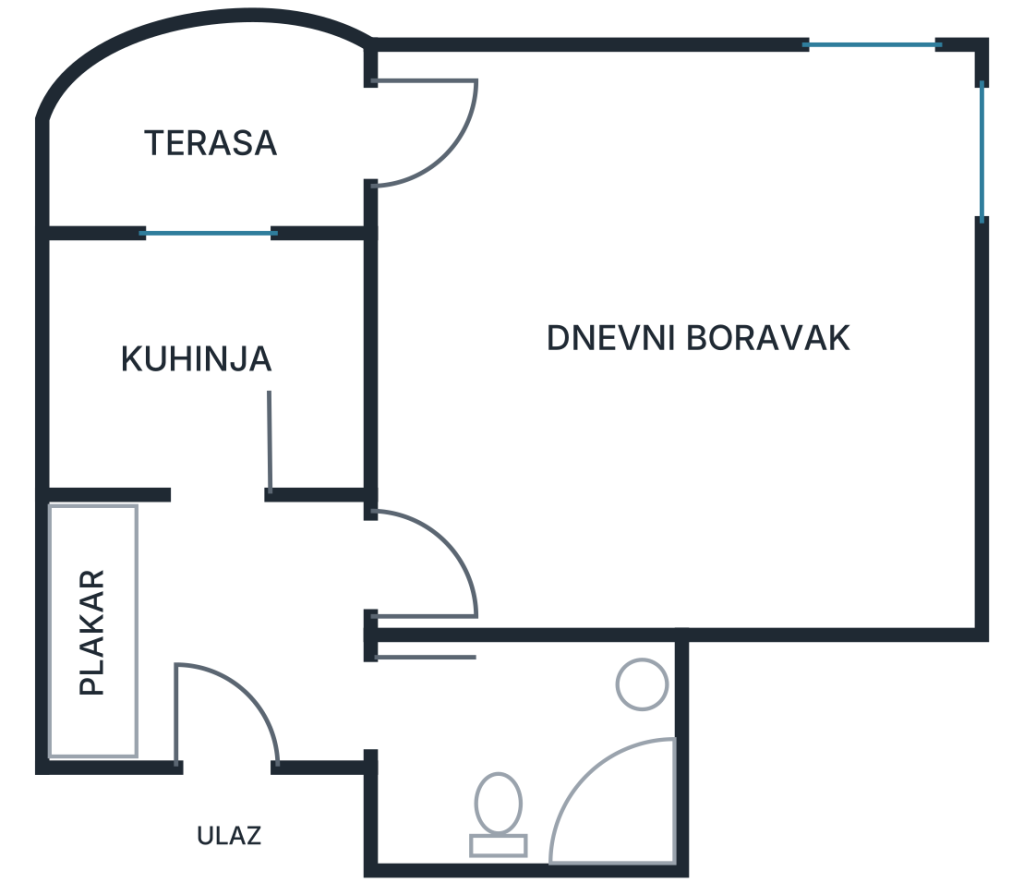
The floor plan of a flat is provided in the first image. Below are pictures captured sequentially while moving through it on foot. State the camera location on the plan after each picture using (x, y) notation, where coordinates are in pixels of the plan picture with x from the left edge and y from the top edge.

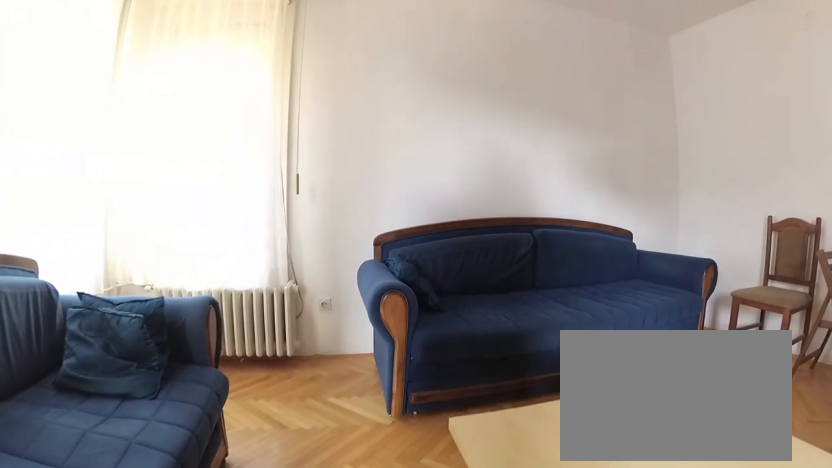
(576, 261)
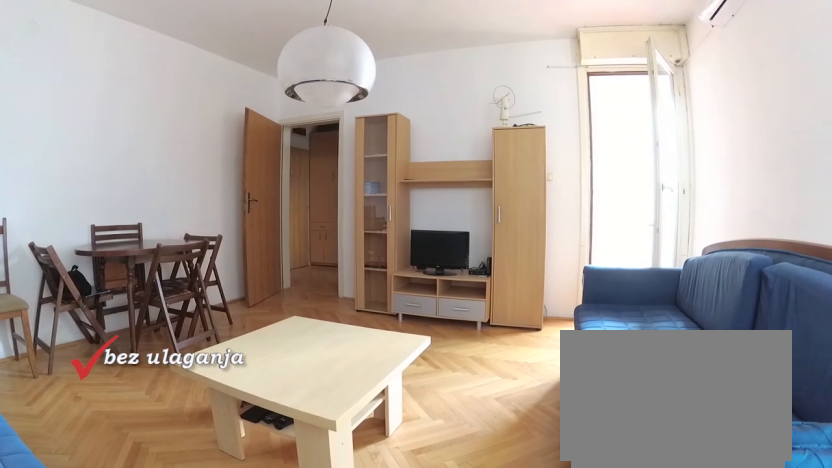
(895, 168)
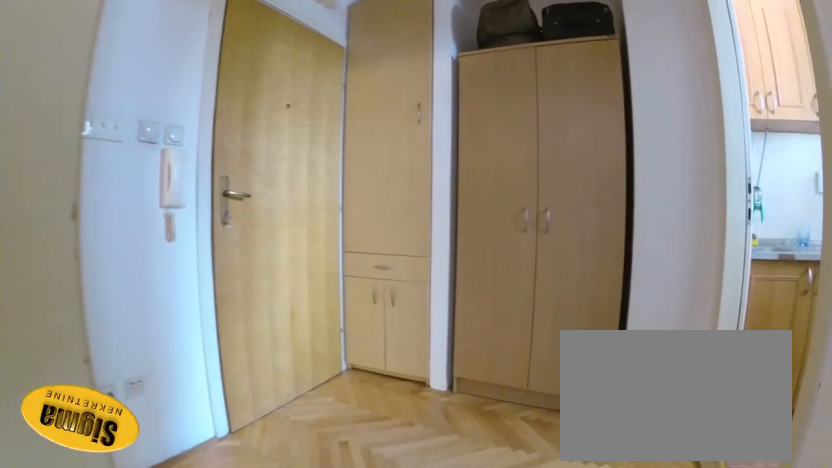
(461, 546)
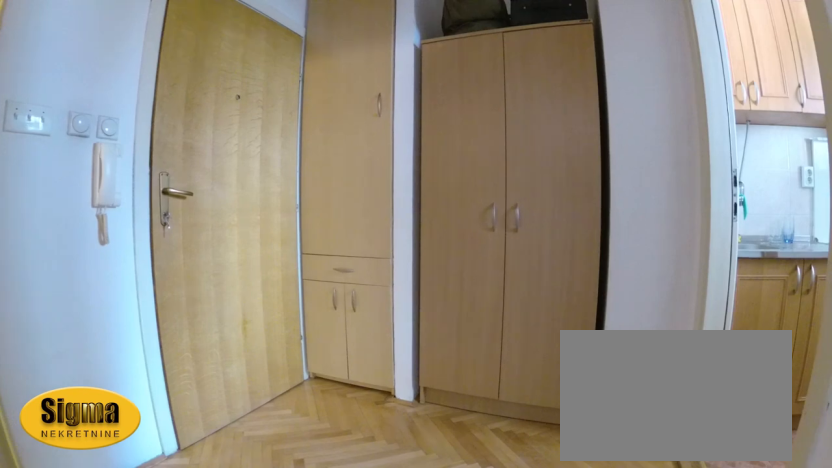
(427, 548)
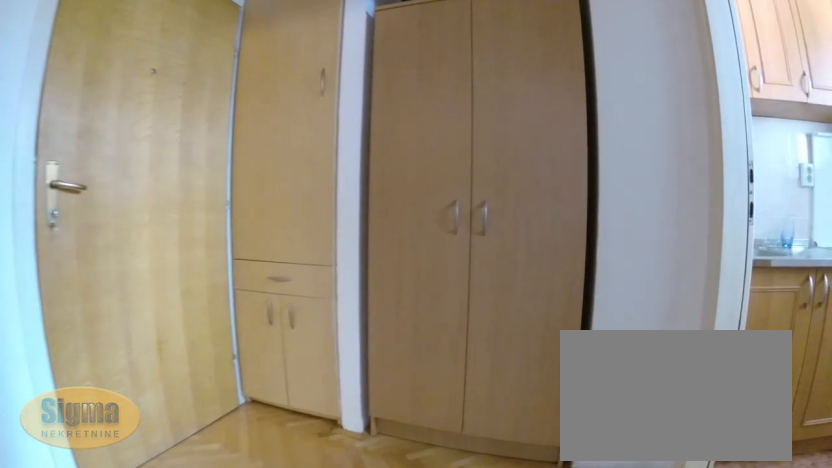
(390, 551)
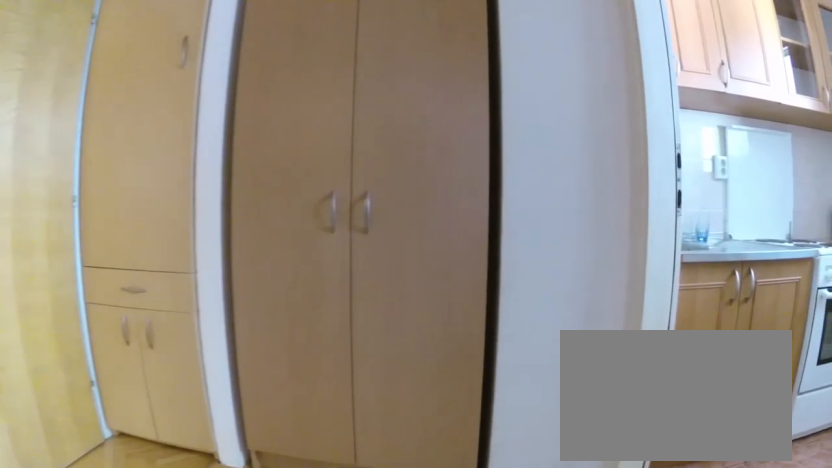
(355, 547)
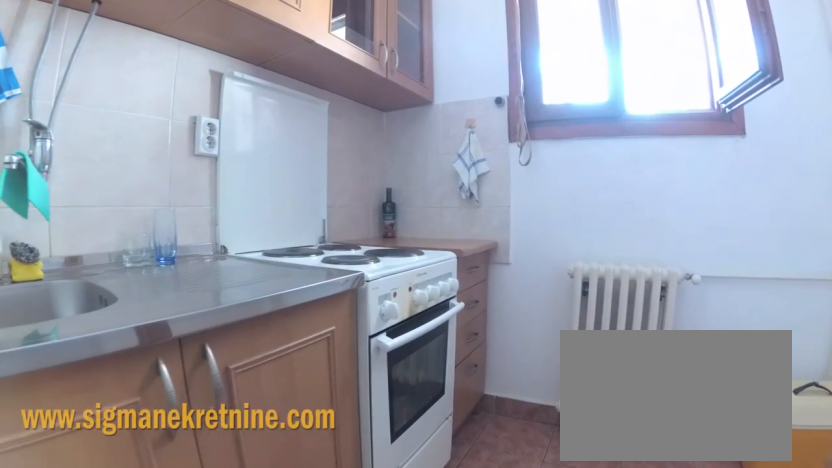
(229, 514)
